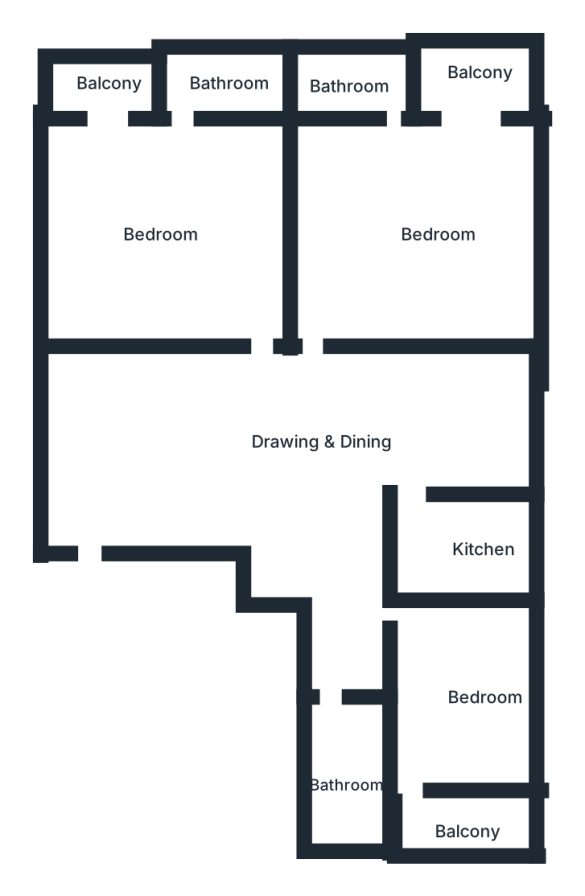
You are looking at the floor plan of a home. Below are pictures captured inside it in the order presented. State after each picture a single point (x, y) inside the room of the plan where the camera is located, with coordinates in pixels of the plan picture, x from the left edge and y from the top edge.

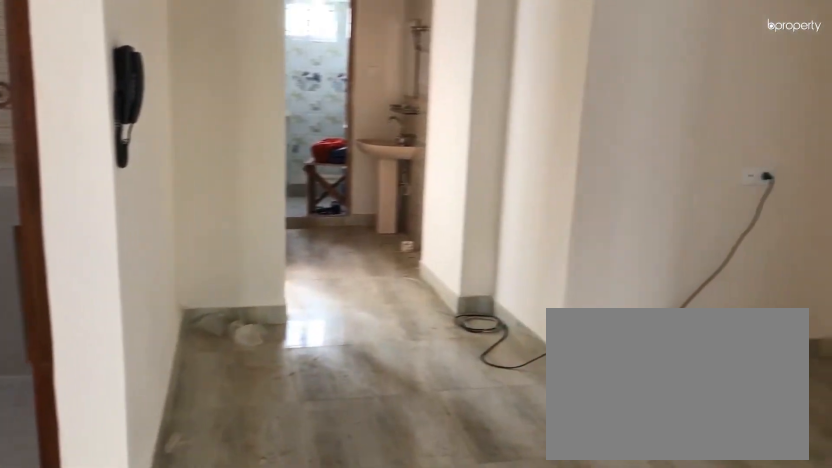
(275, 451)
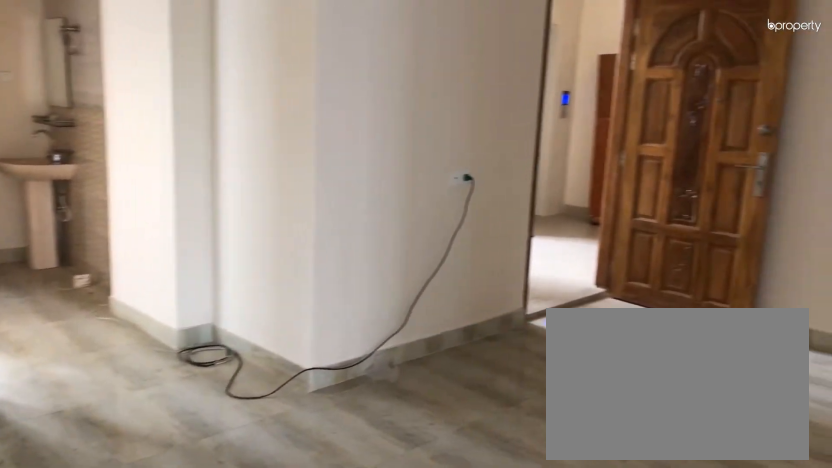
(275, 451)
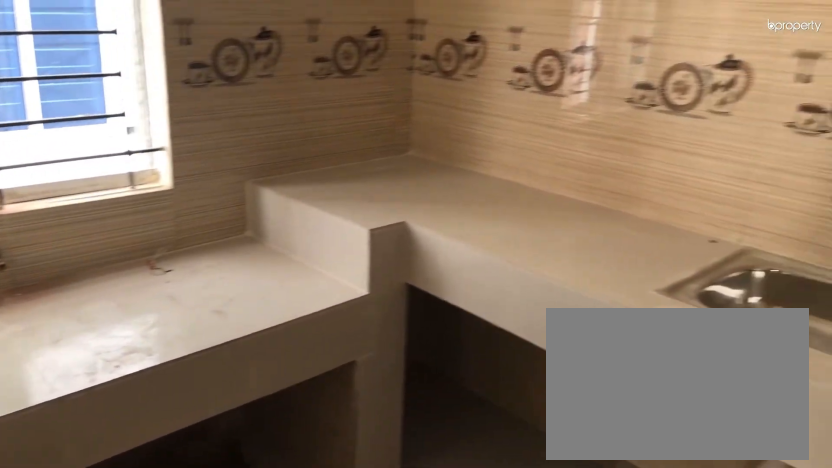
(480, 563)
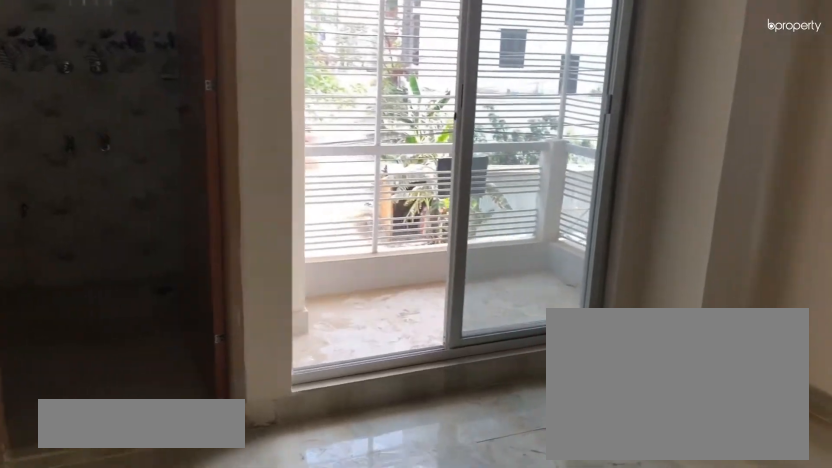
(451, 230)
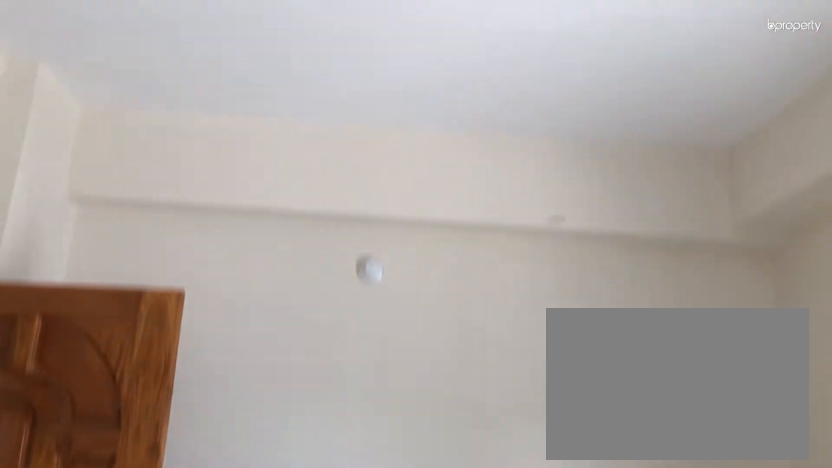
(451, 230)
